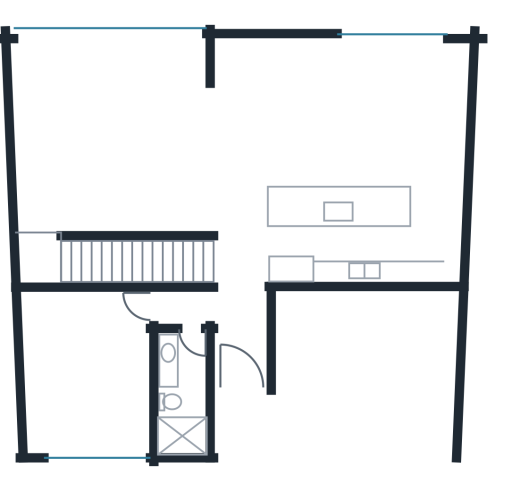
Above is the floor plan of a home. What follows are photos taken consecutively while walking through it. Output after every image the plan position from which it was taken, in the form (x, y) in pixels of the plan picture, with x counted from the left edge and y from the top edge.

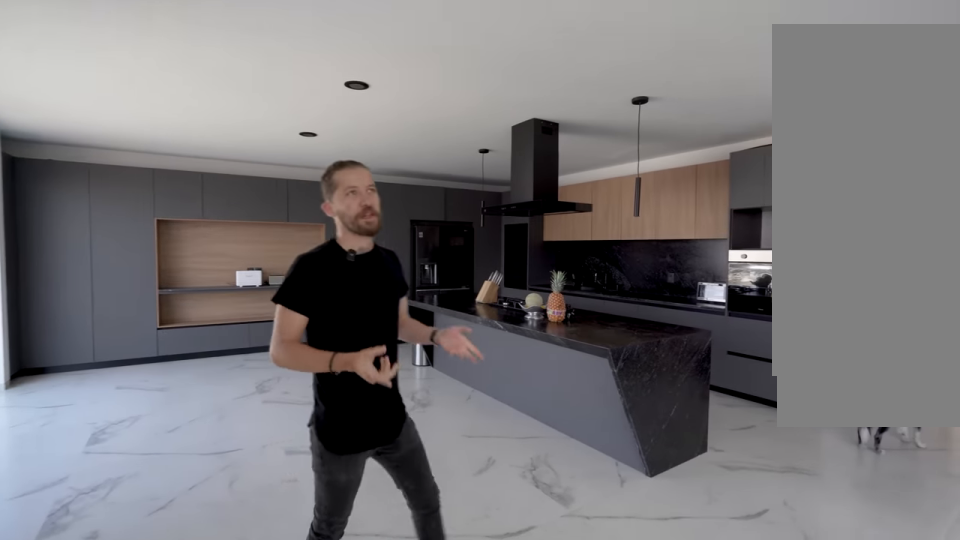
(232, 101)
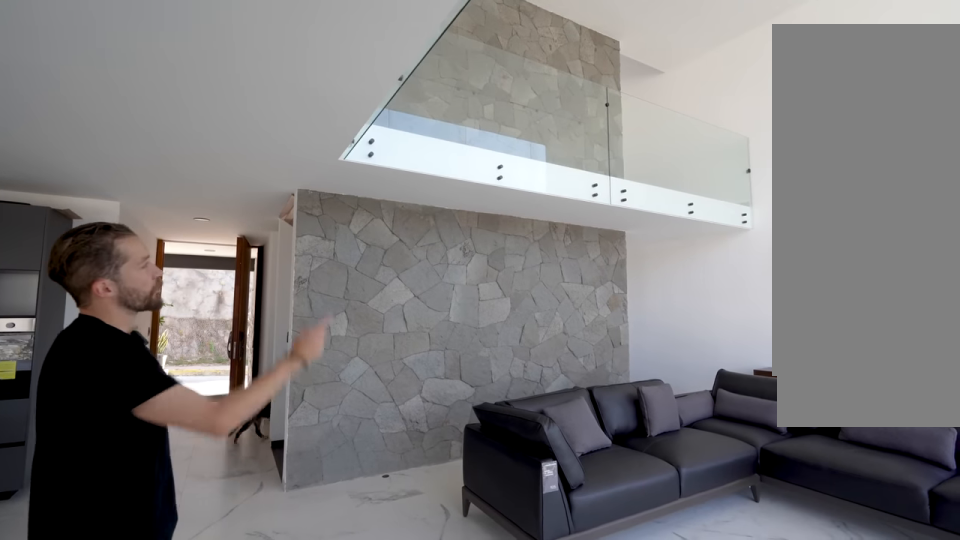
(264, 97)
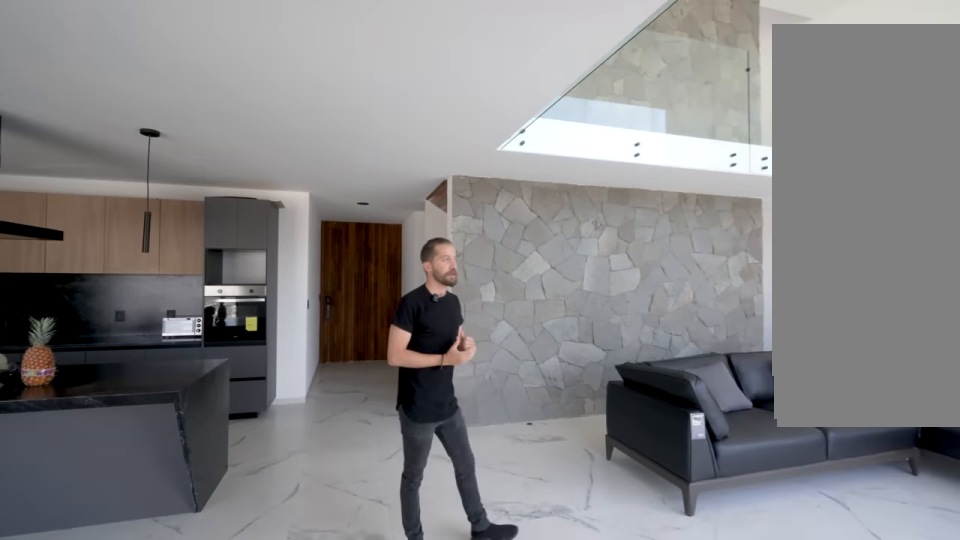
(255, 60)
